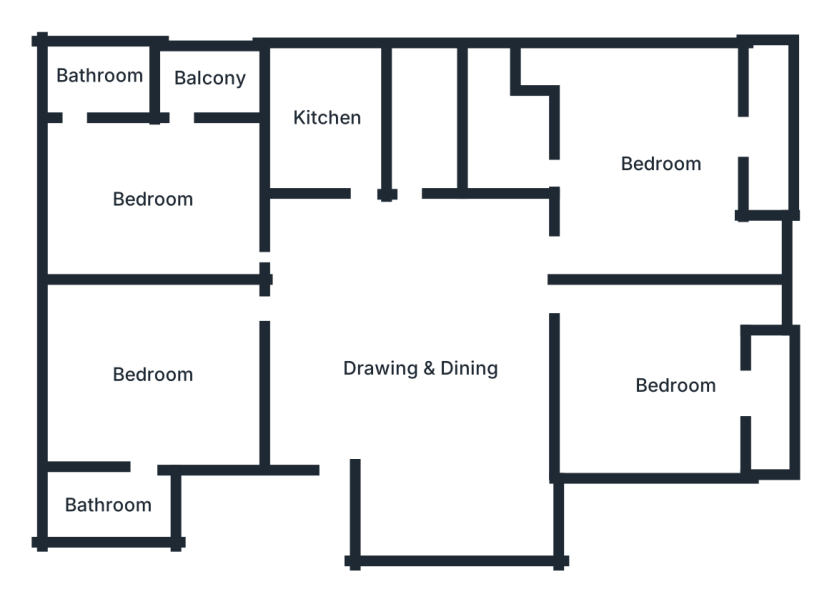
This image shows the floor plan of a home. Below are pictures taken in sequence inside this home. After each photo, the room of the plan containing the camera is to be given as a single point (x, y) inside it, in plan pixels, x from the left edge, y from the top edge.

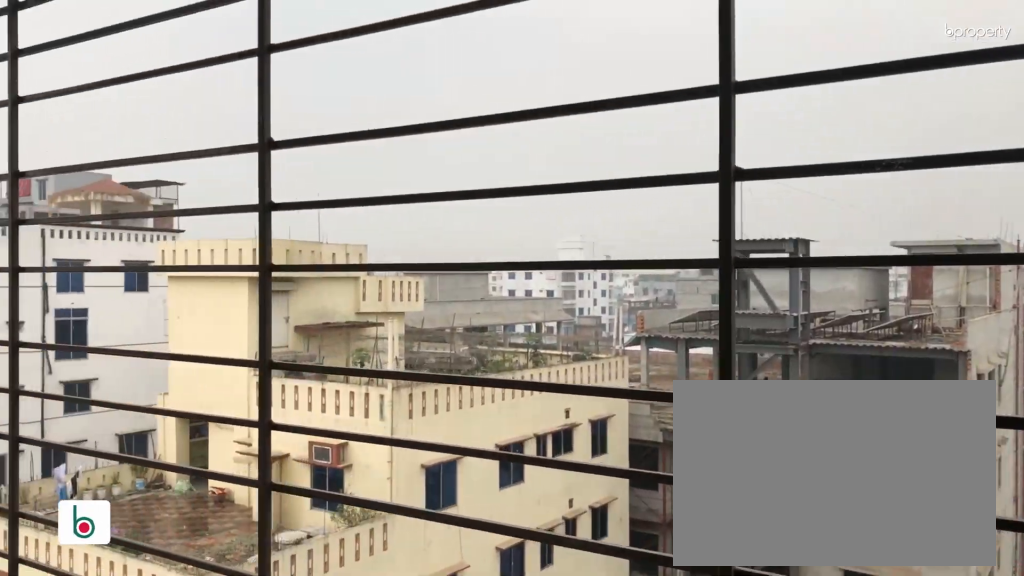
(770, 138)
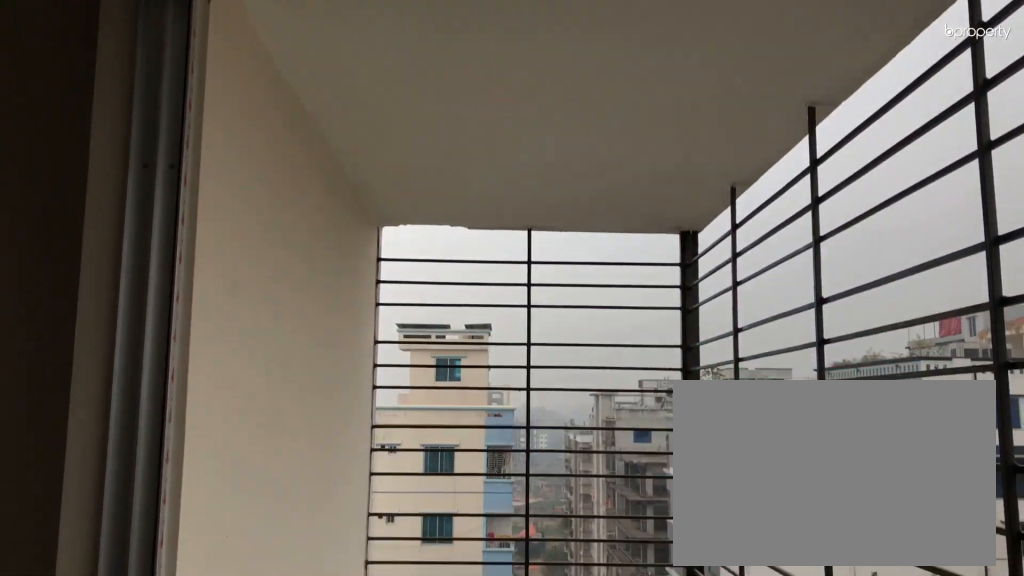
(770, 138)
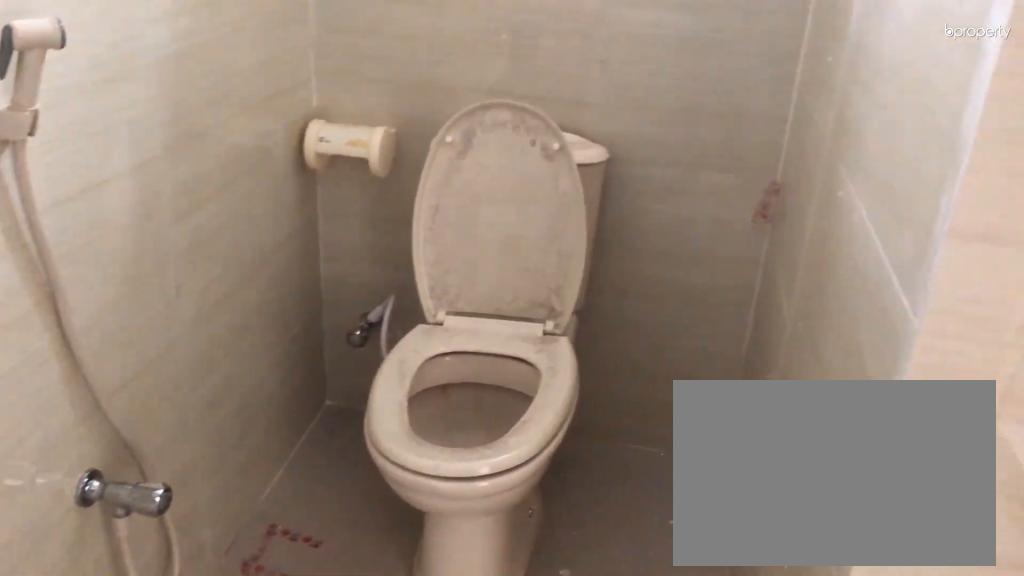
(499, 134)
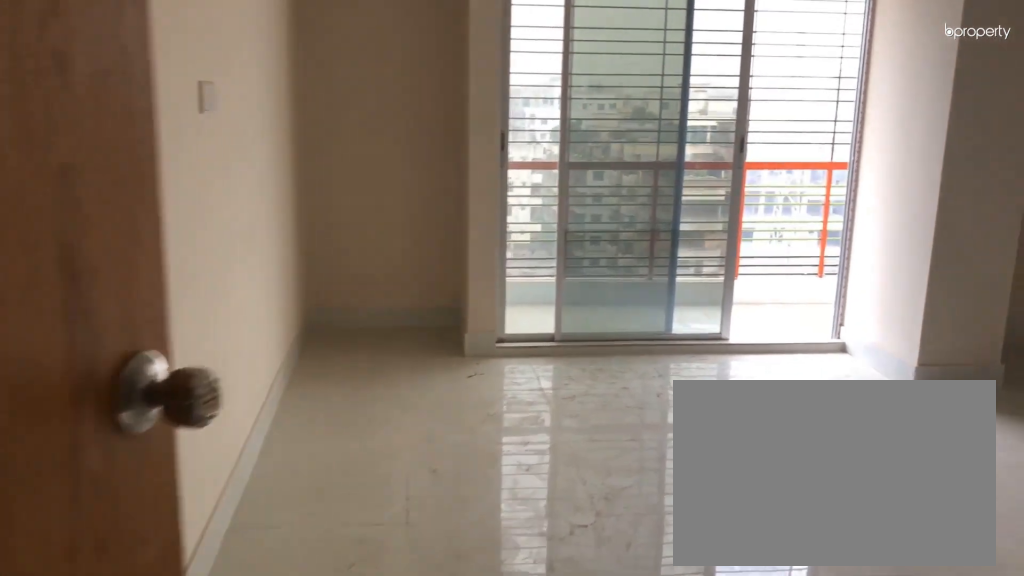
(628, 314)
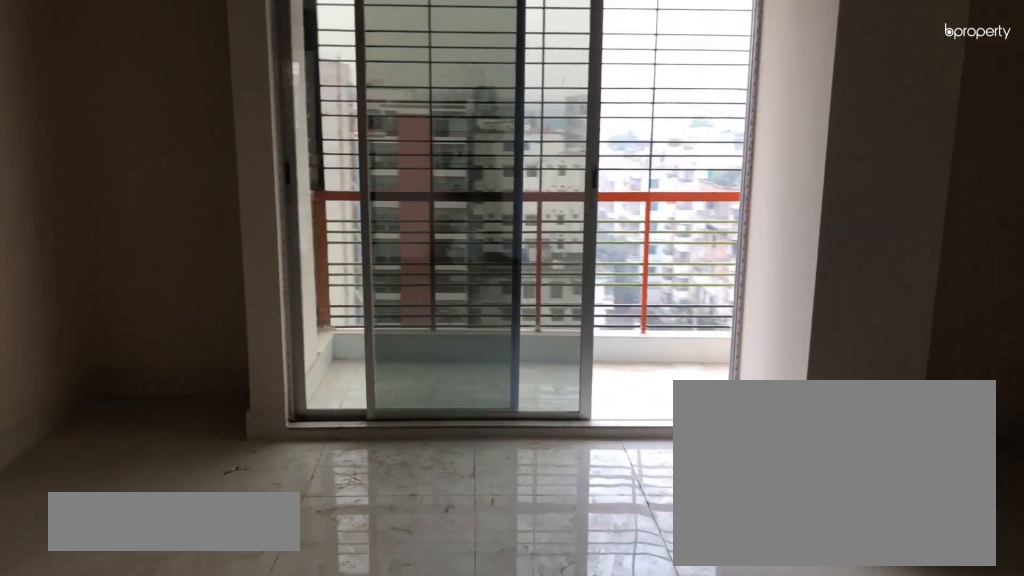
(673, 381)
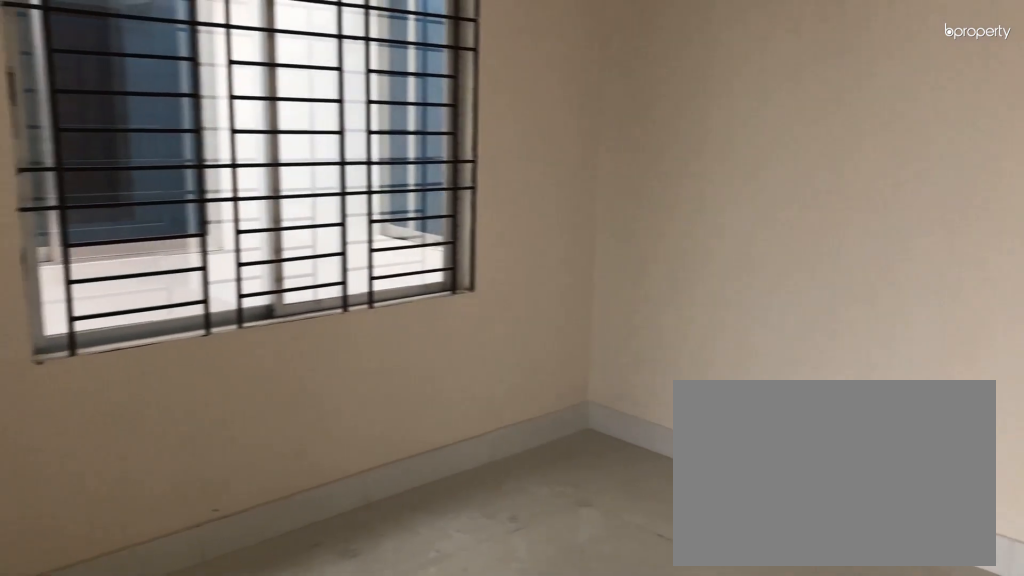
(673, 381)
